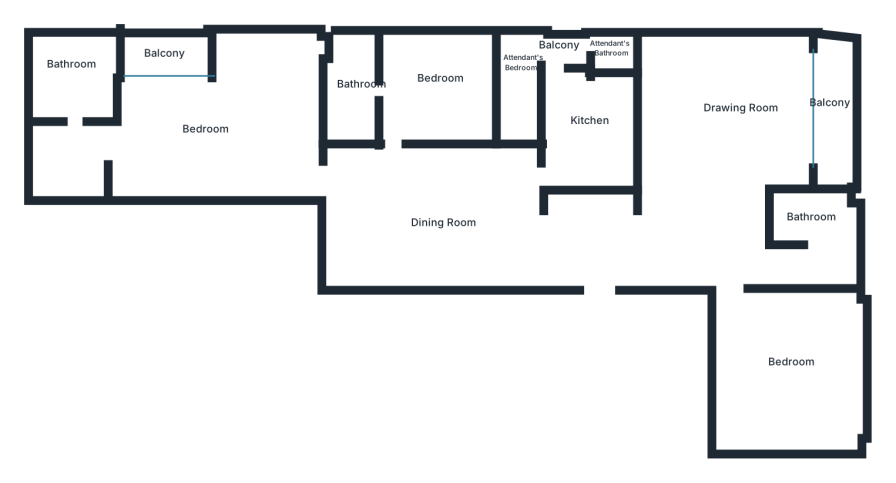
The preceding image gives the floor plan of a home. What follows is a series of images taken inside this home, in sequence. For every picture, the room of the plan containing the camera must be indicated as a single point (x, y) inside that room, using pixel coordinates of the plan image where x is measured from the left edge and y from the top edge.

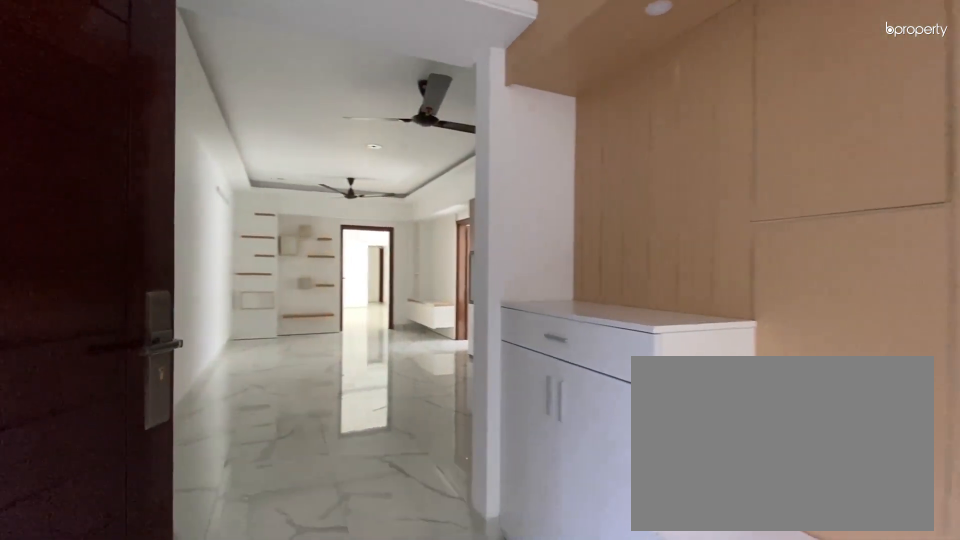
(558, 246)
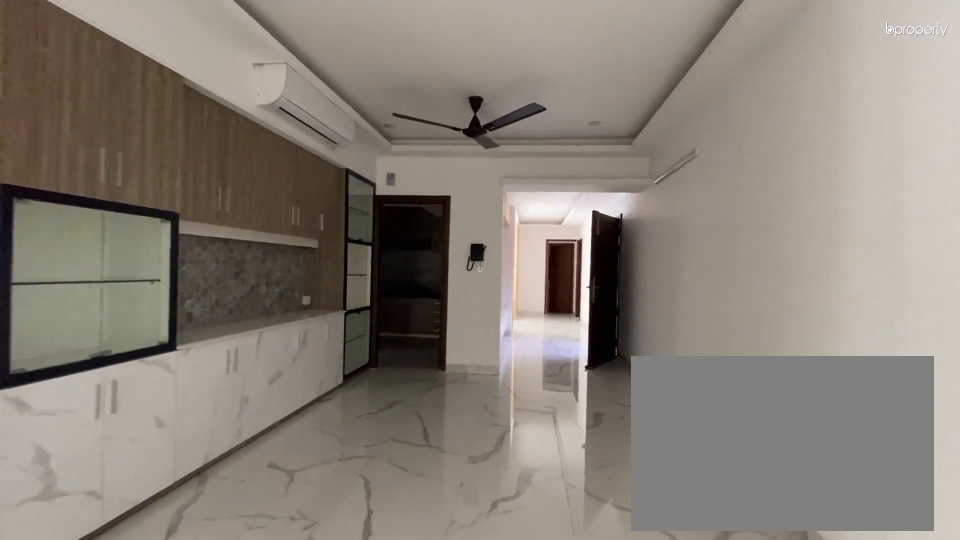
(430, 229)
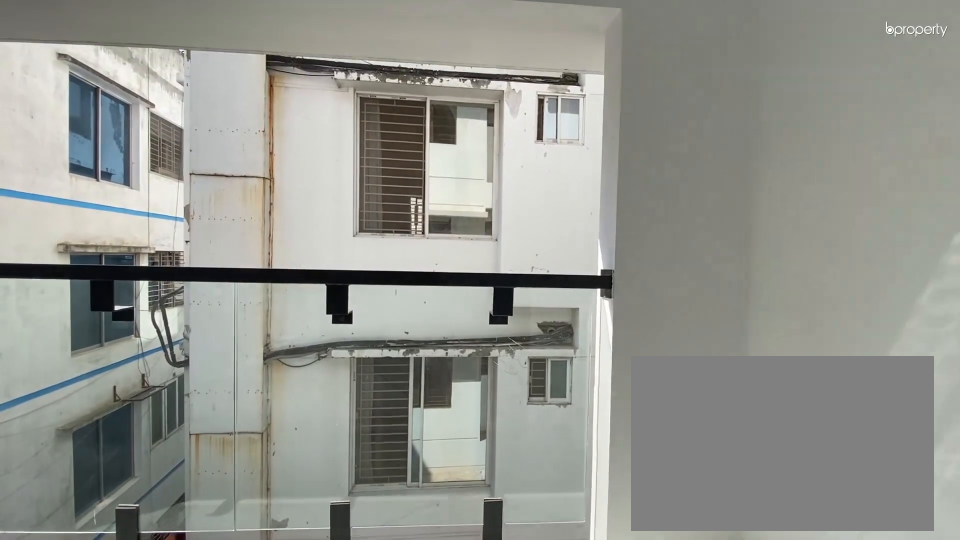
(828, 108)
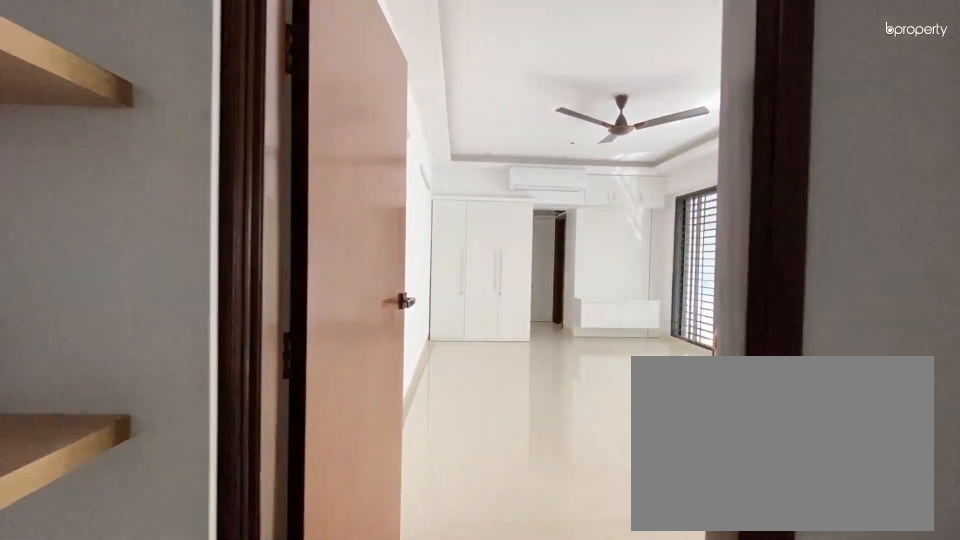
(302, 169)
